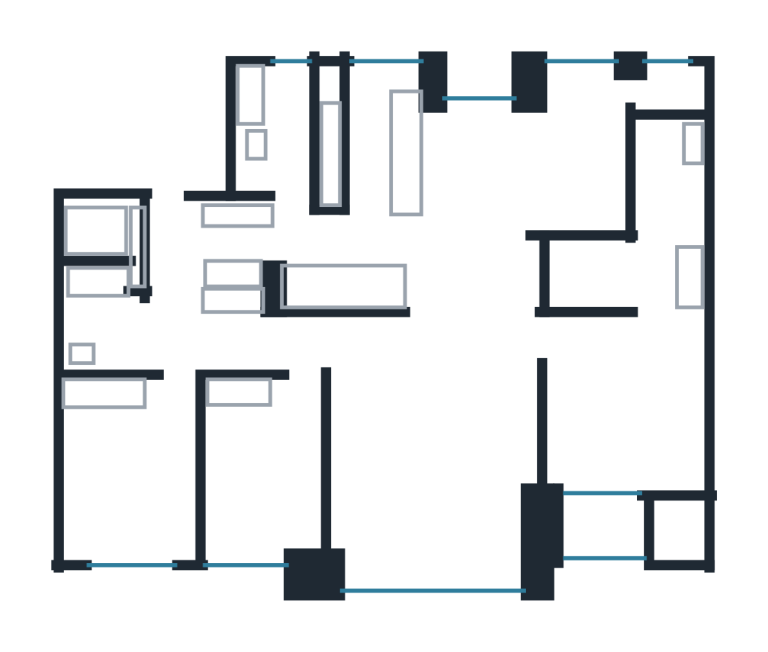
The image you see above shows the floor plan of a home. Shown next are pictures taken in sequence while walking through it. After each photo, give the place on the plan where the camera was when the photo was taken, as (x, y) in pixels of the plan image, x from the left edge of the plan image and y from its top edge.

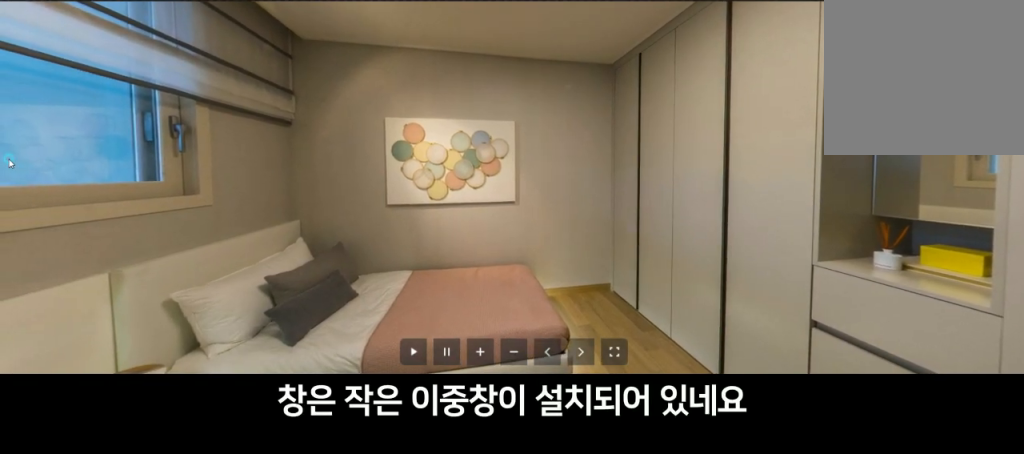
(132, 465)
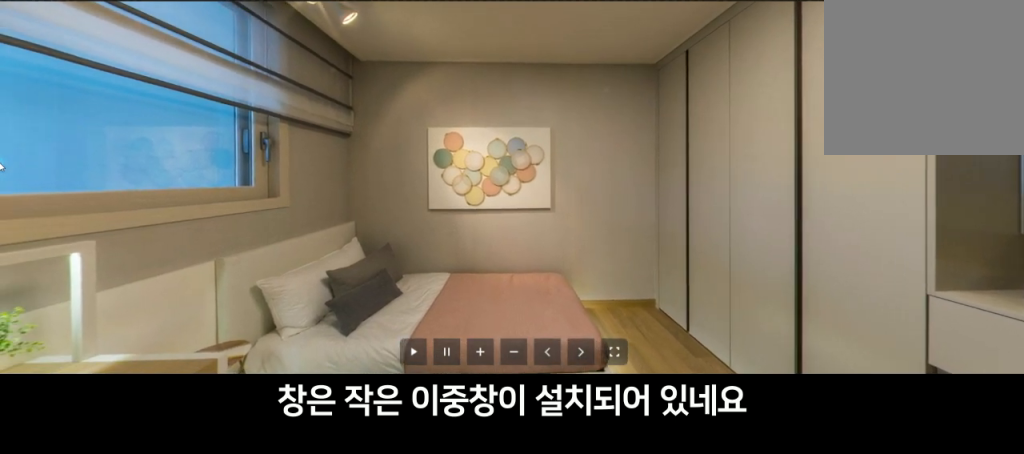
(131, 465)
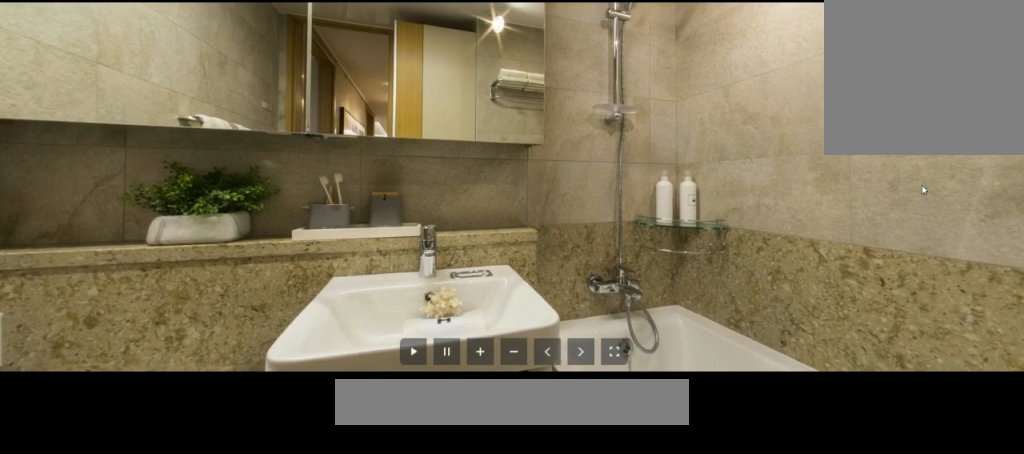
(73, 288)
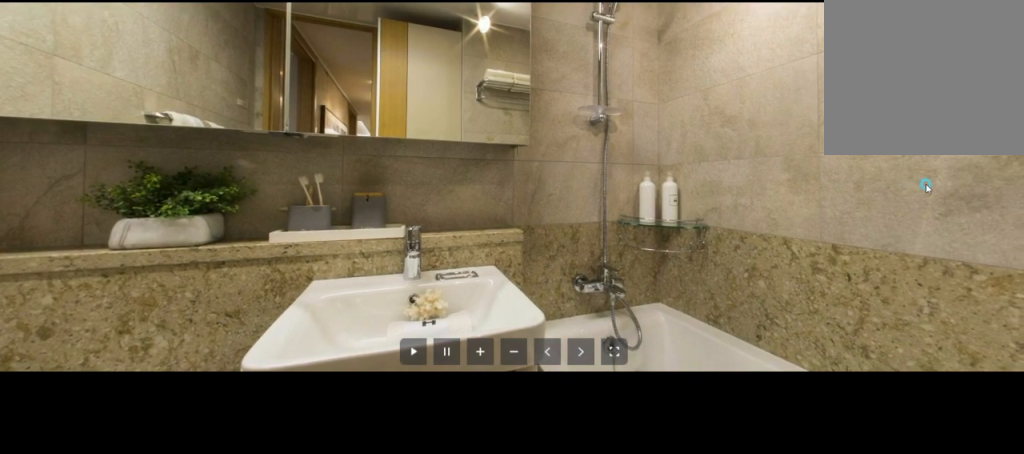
(74, 277)
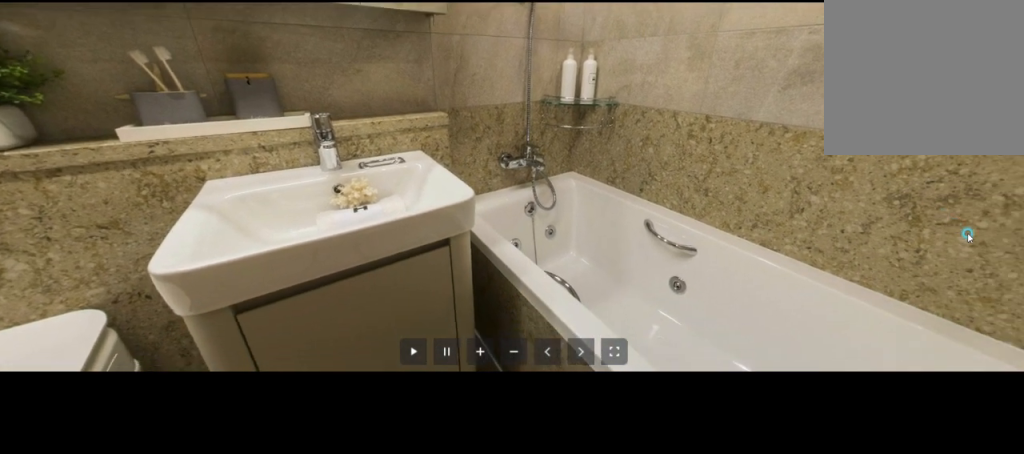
(79, 255)
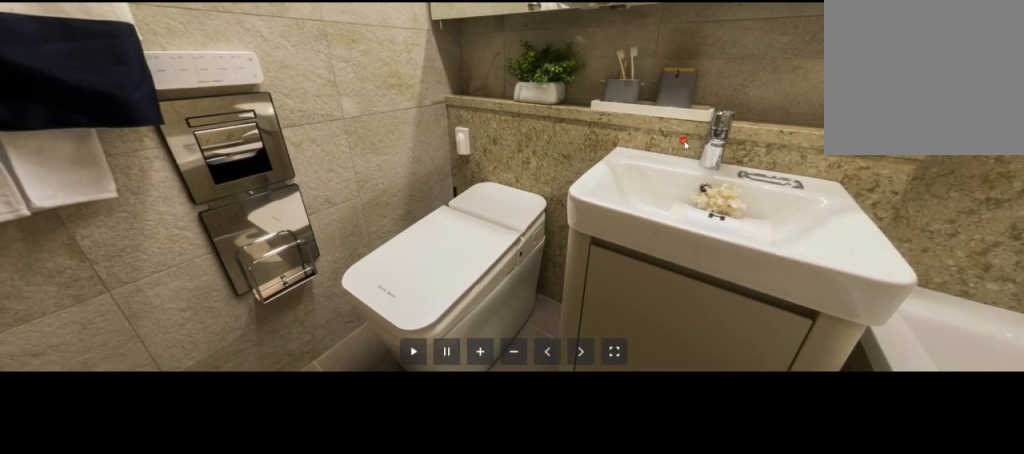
(78, 330)
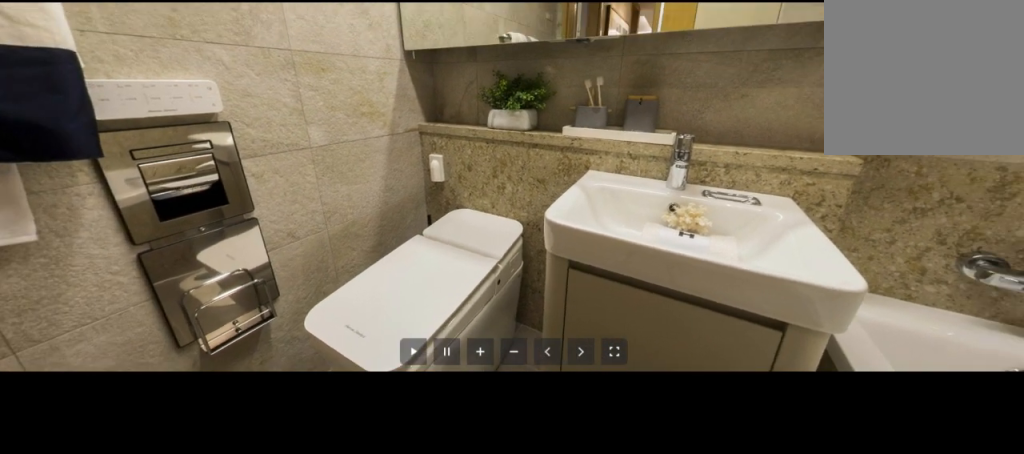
(79, 331)
